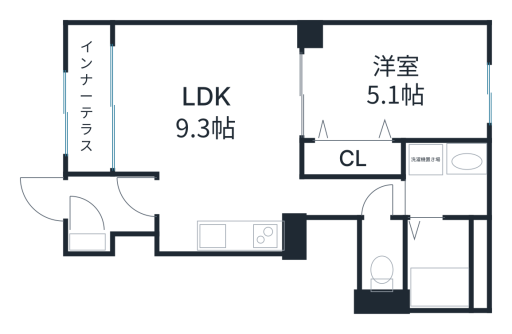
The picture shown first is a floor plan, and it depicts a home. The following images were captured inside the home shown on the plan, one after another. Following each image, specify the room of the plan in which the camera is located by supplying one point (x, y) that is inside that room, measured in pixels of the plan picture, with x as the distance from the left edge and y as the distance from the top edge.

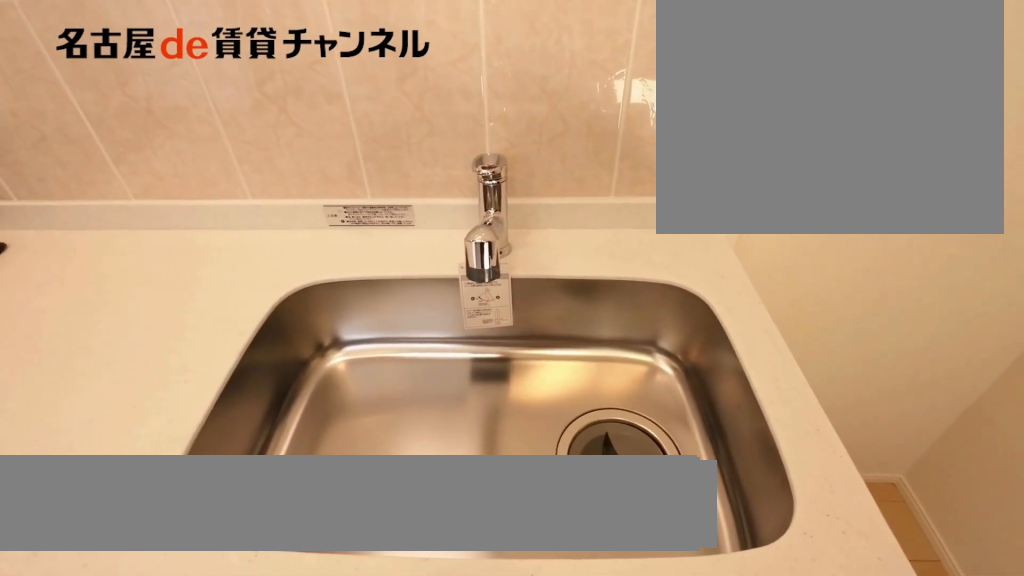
(248, 235)
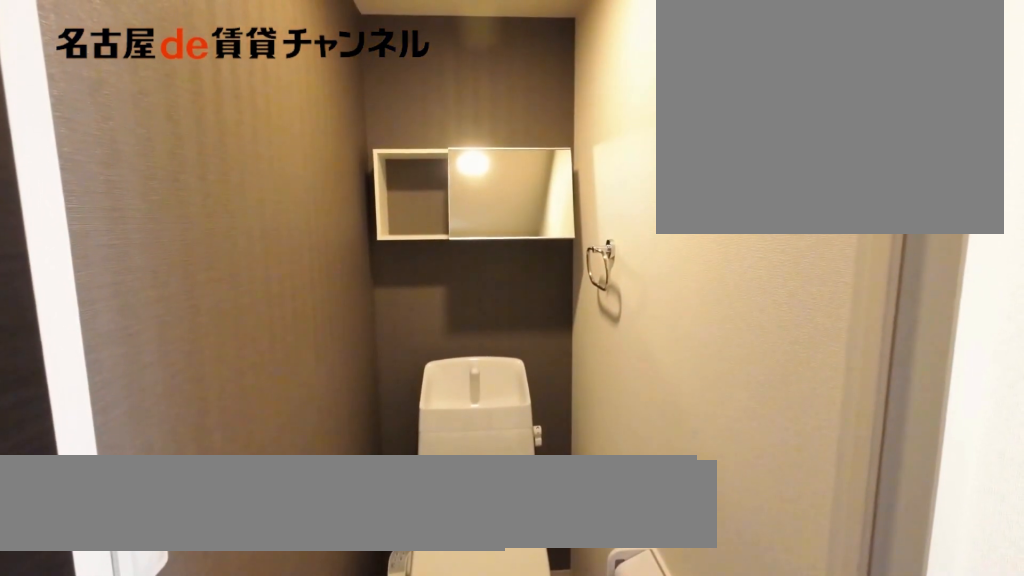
(381, 256)
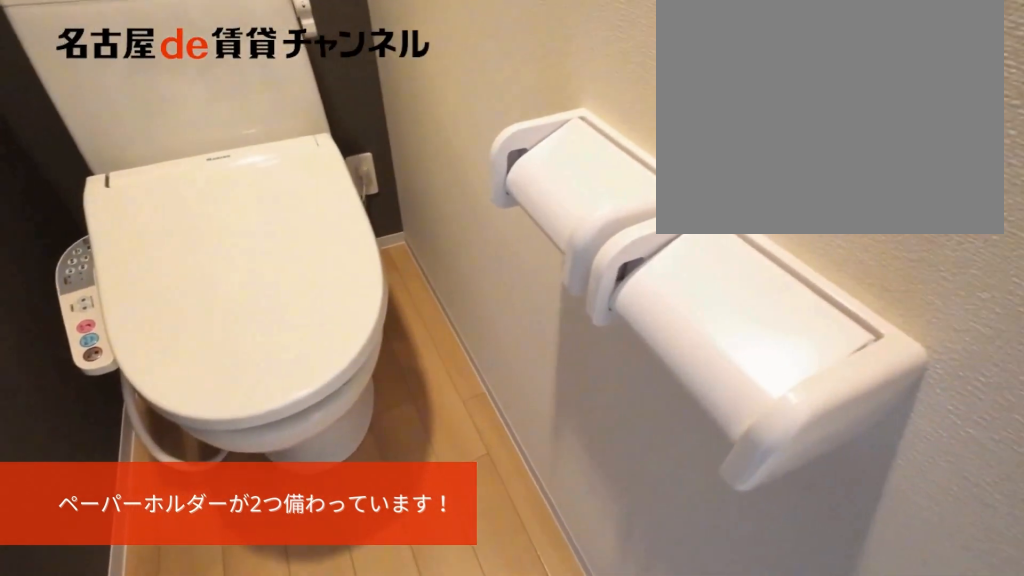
(381, 256)
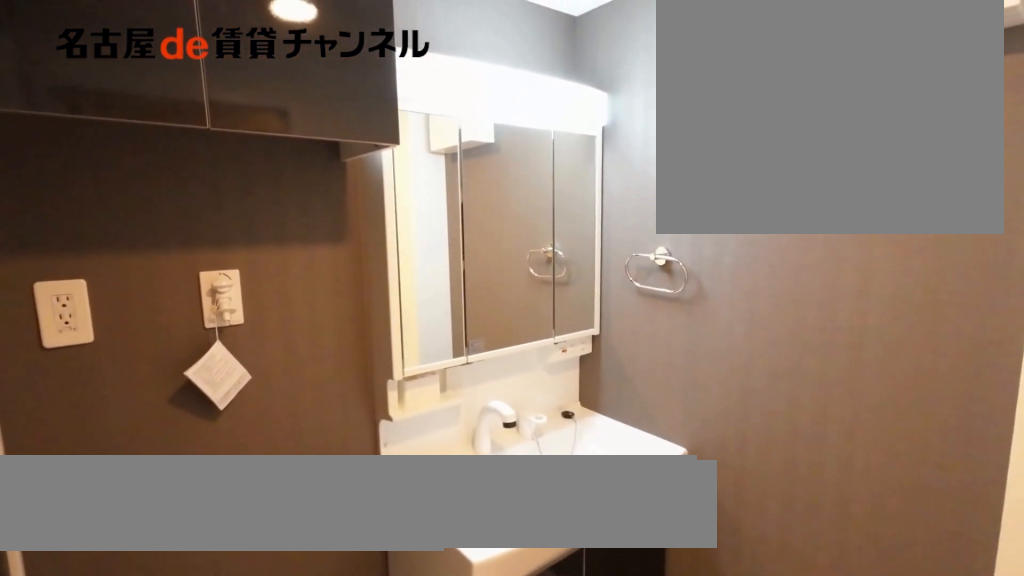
(445, 178)
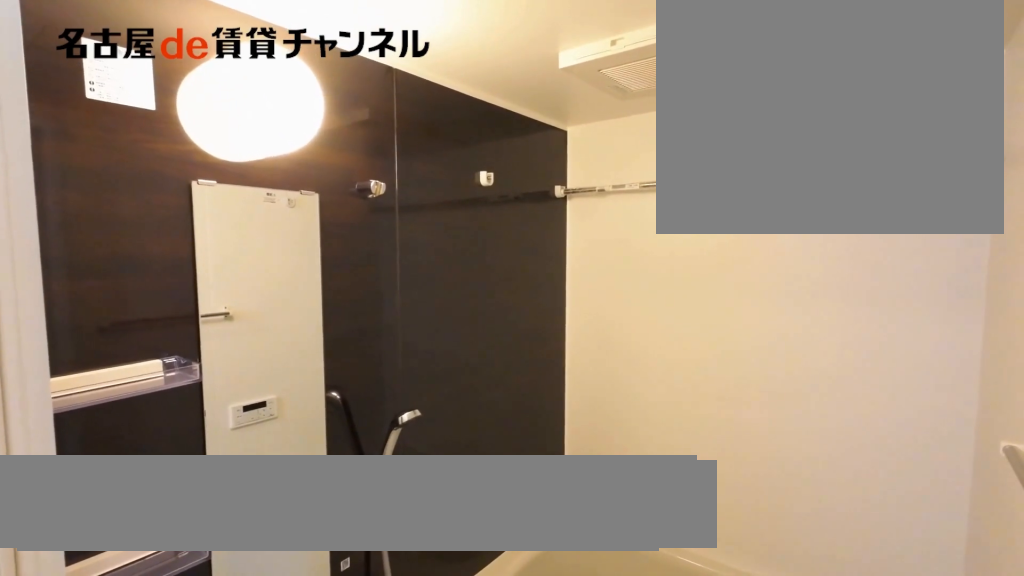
(445, 262)
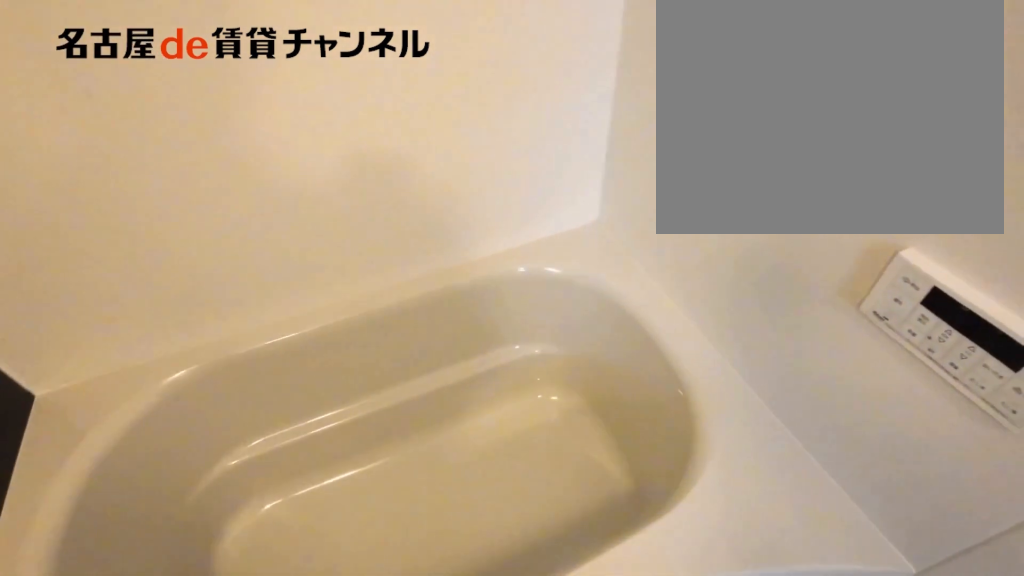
(445, 262)
